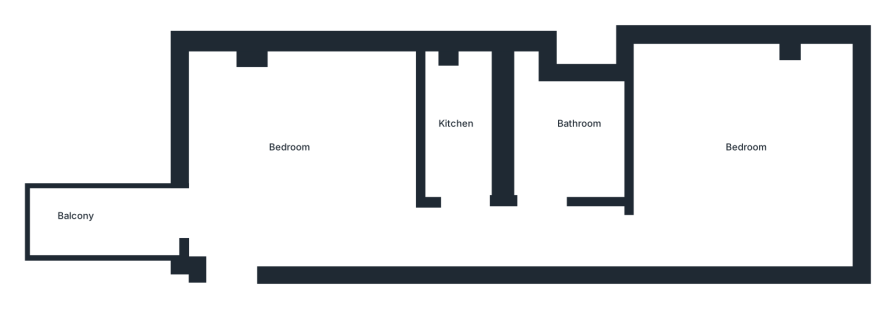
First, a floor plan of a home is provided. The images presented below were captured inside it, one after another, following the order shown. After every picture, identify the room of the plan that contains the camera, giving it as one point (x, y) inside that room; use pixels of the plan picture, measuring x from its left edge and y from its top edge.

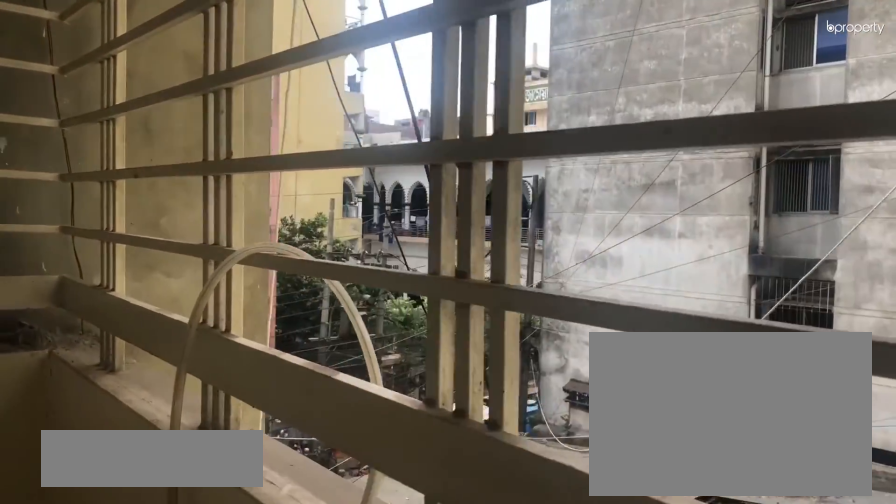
(107, 219)
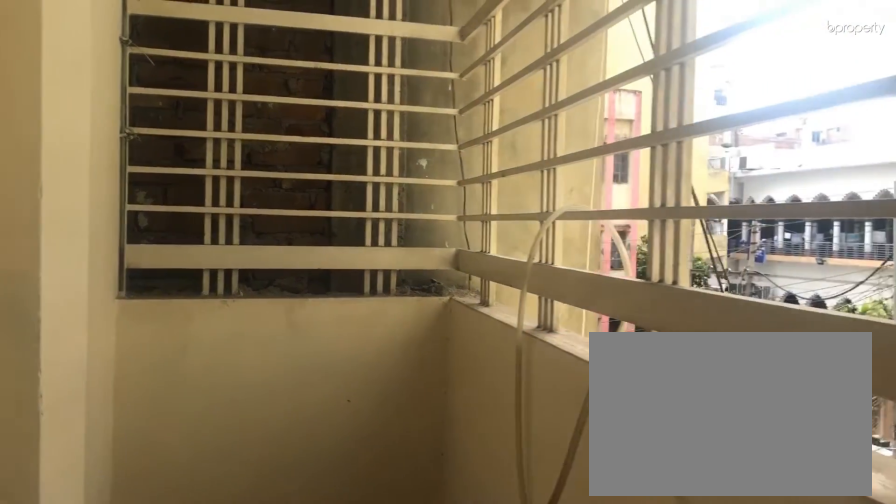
(107, 219)
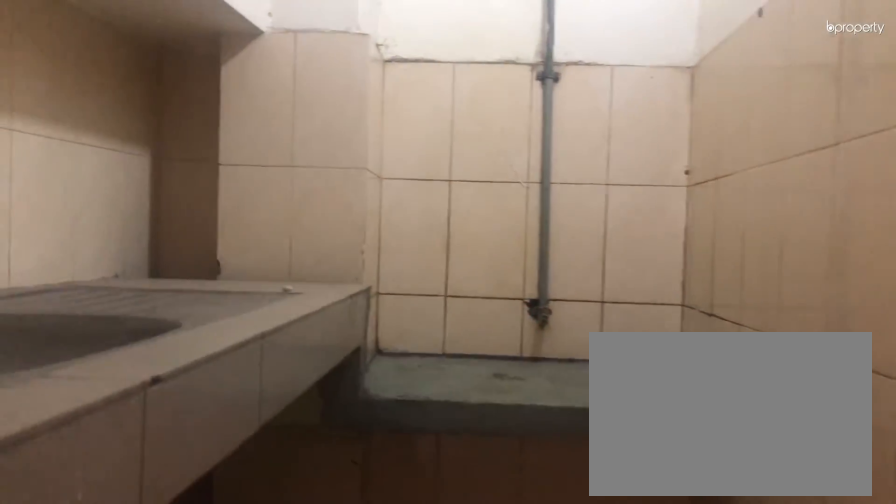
(459, 135)
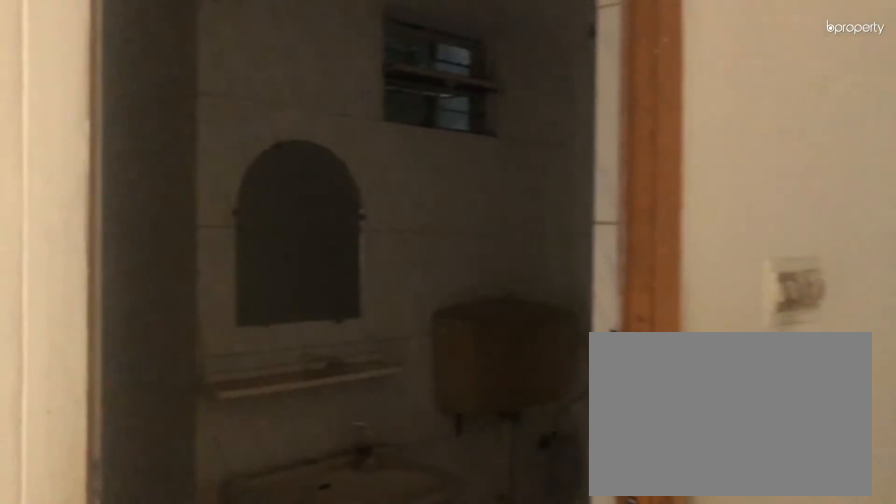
(564, 143)
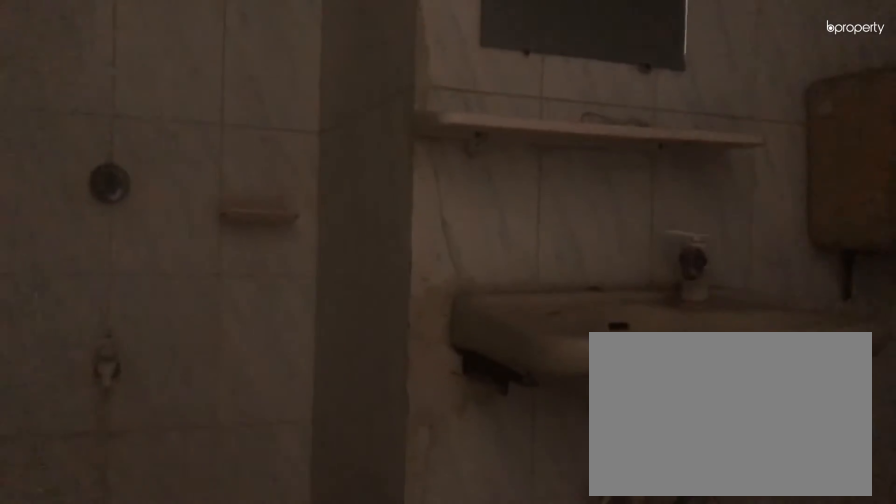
(564, 143)
